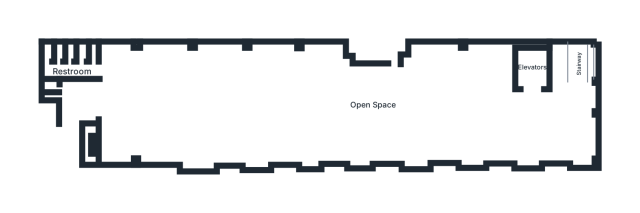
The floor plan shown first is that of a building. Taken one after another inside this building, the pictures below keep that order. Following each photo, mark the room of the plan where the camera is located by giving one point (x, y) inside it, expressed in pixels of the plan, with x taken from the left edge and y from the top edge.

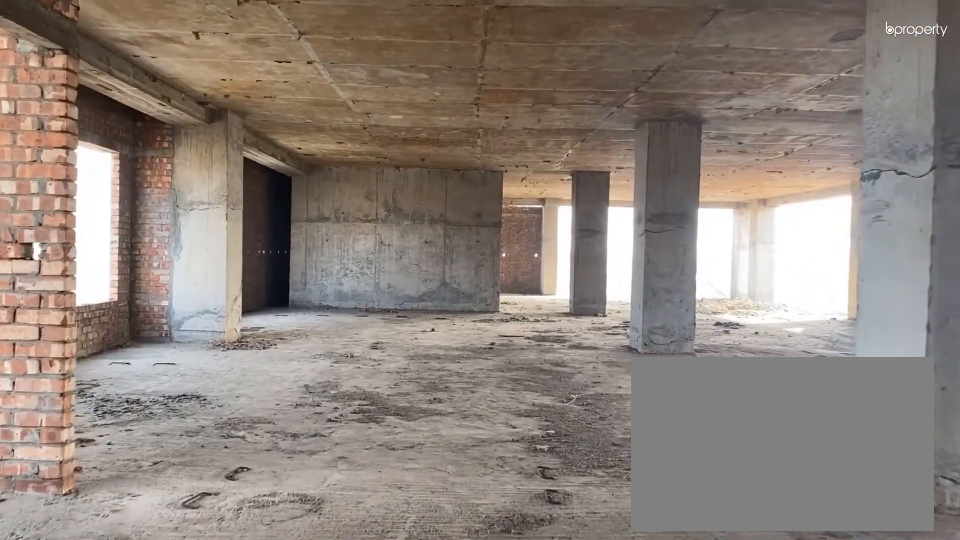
(359, 81)
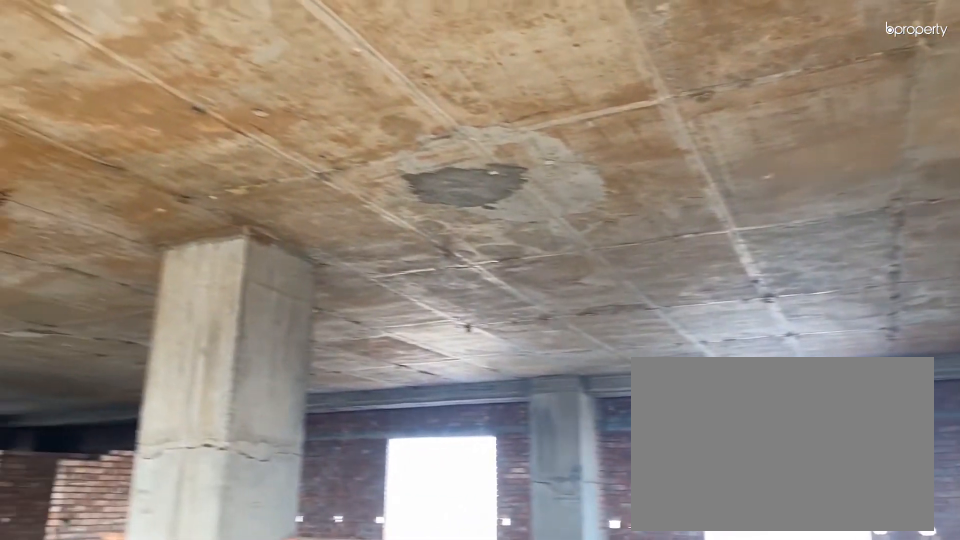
(132, 107)
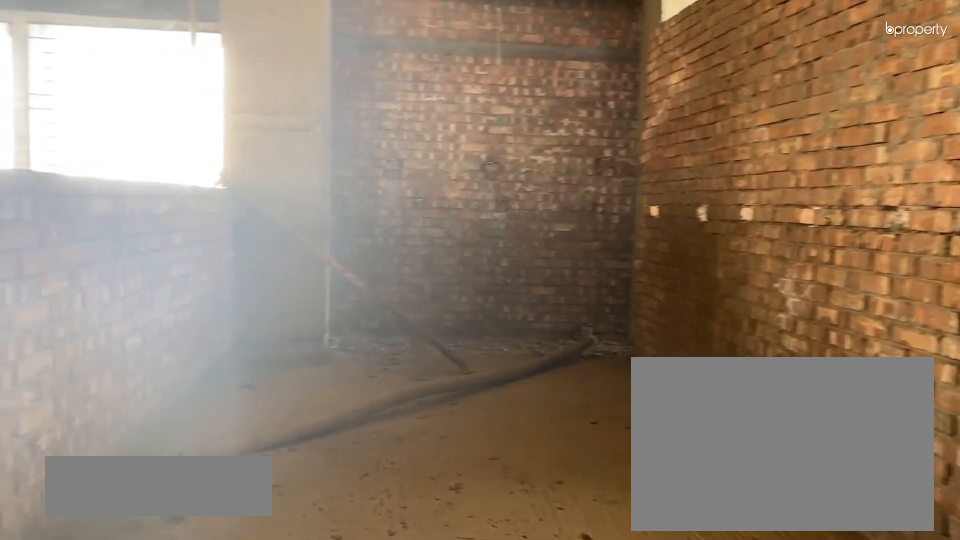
(133, 107)
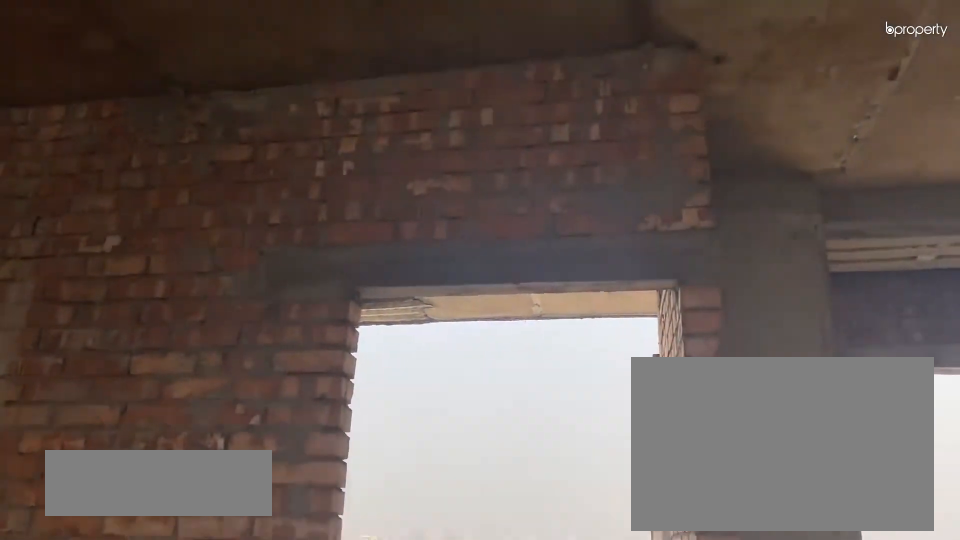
(397, 77)
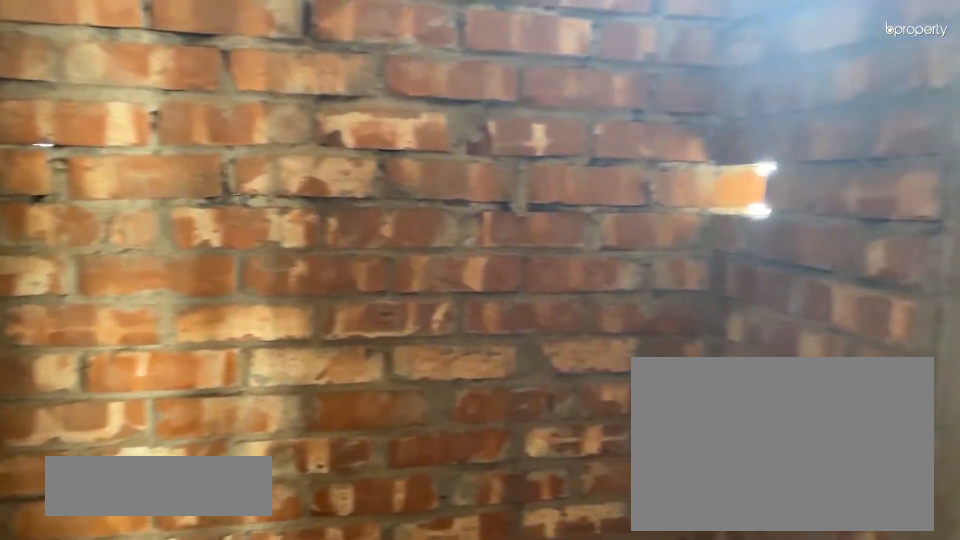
(93, 54)
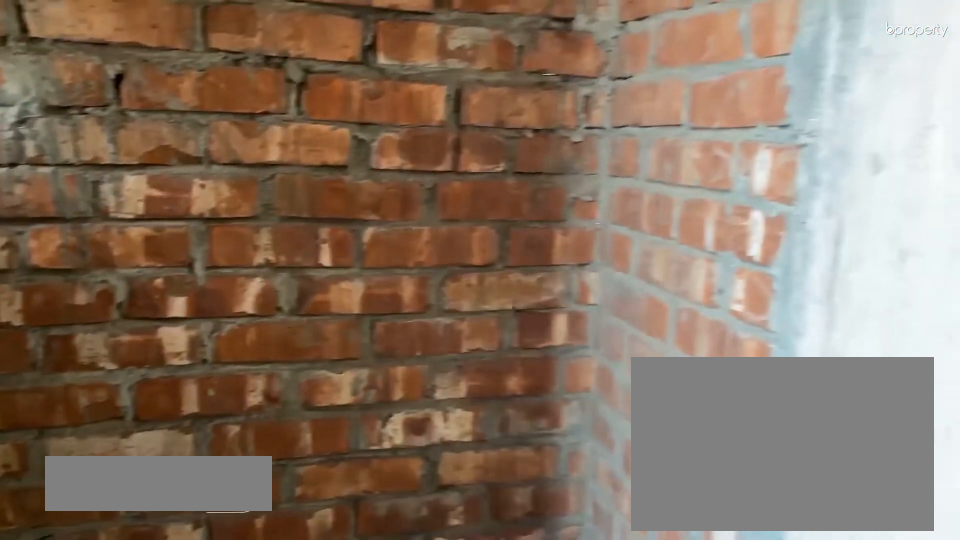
(48, 52)
